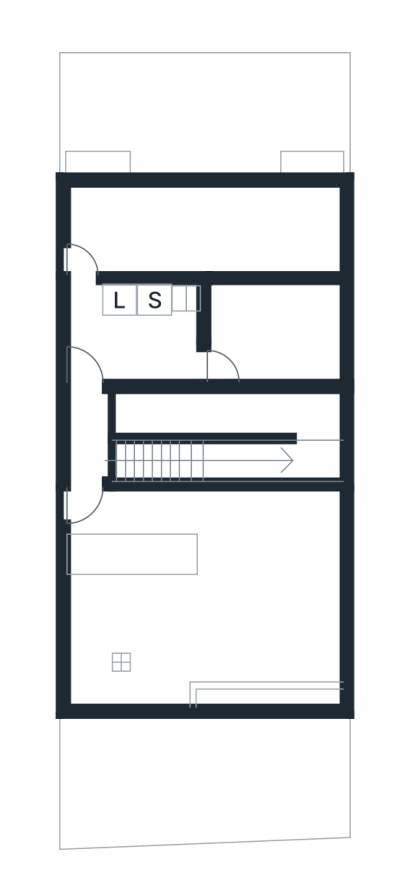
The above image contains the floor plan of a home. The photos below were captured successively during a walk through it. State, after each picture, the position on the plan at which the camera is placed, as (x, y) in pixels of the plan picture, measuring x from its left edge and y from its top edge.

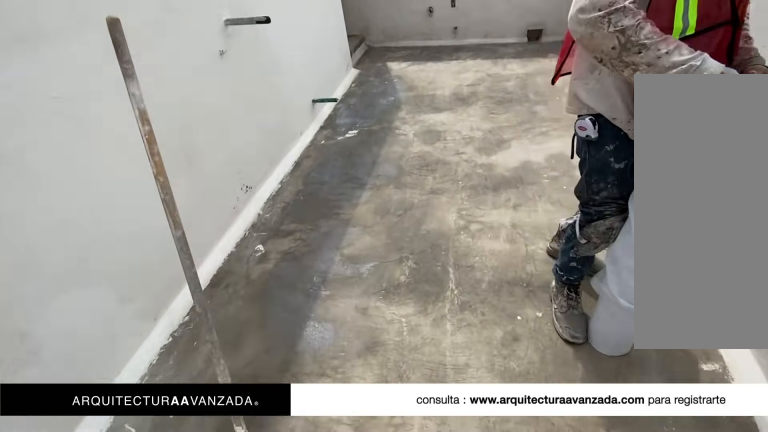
(258, 221)
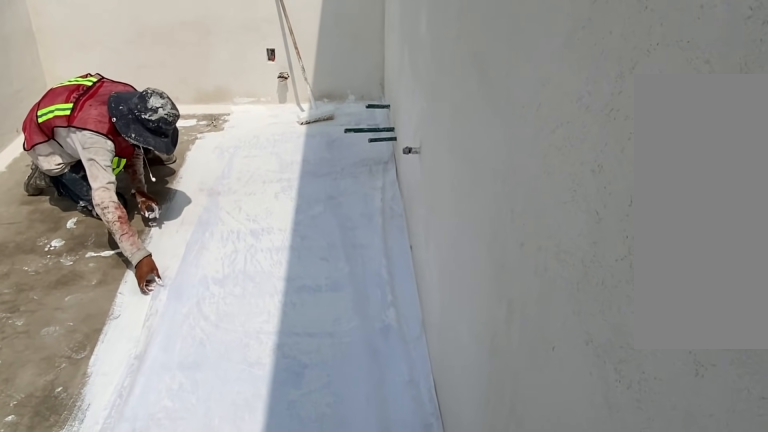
(181, 244)
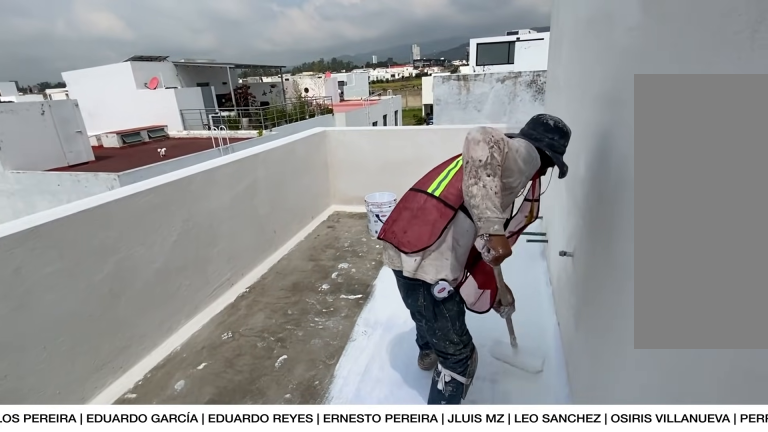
(102, 255)
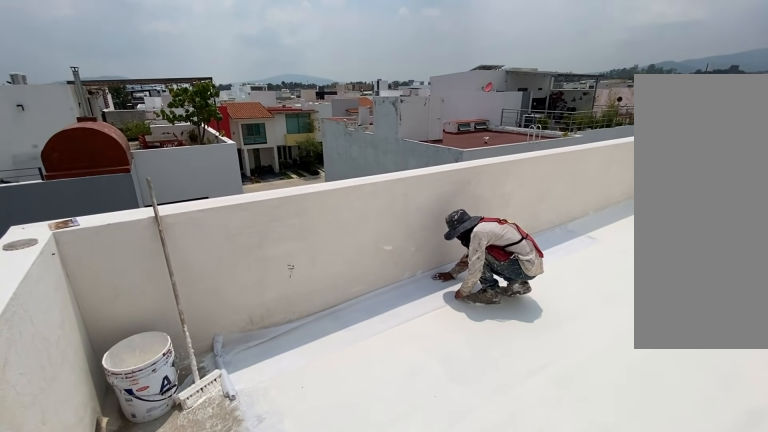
(78, 264)
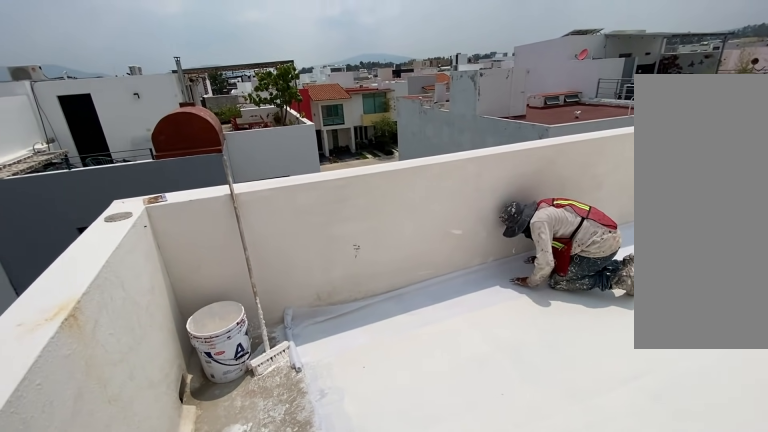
(78, 264)
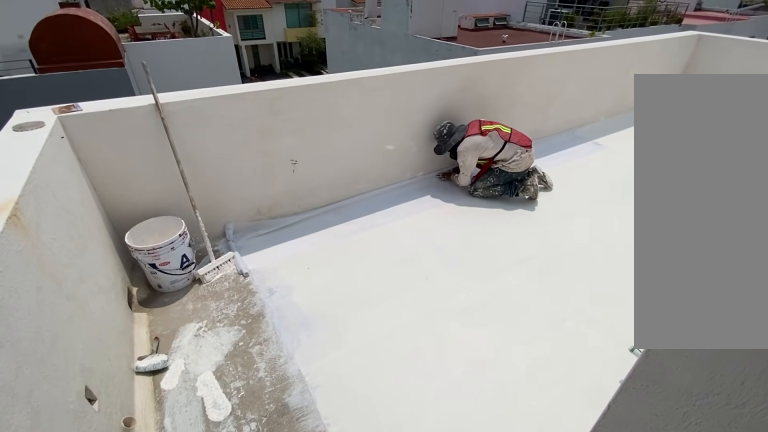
(80, 265)
